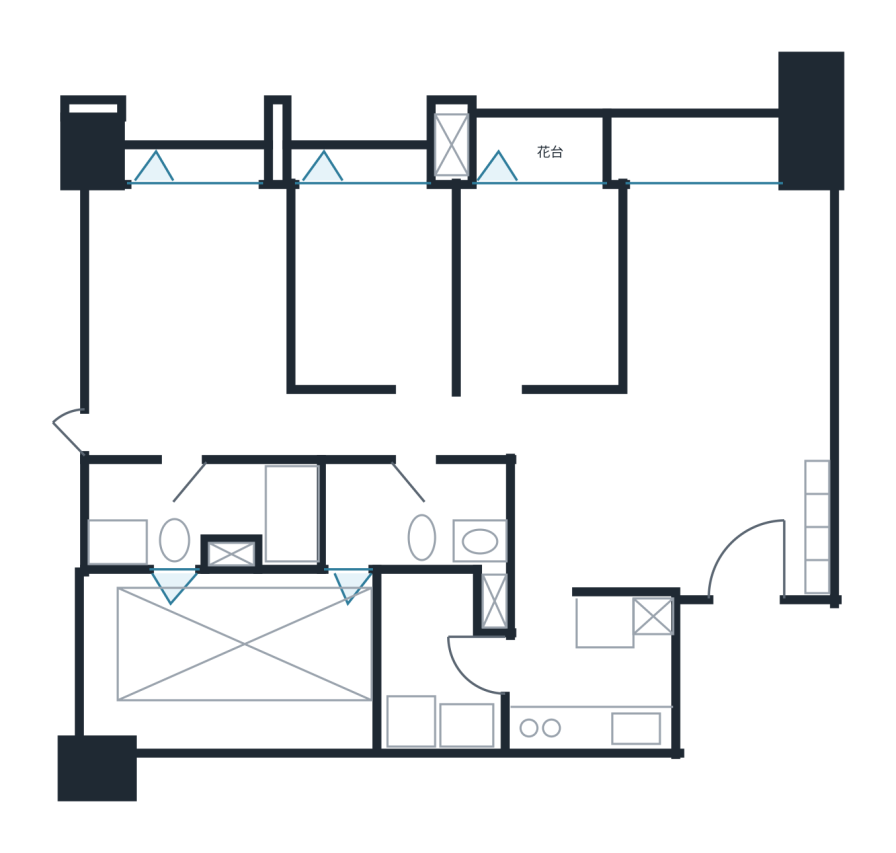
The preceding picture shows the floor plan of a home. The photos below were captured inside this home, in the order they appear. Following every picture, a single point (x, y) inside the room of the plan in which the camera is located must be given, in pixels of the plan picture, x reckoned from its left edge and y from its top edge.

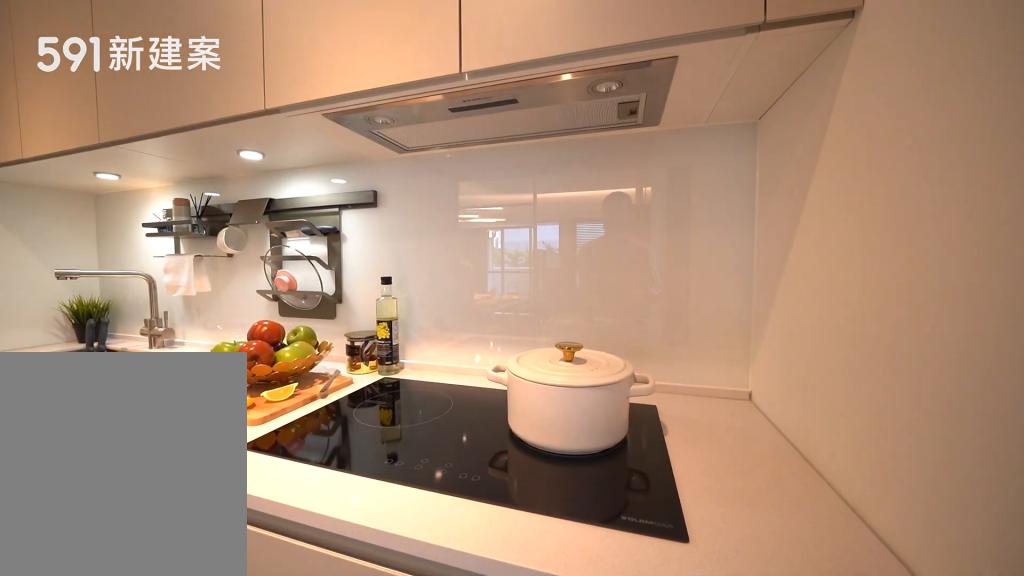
(597, 673)
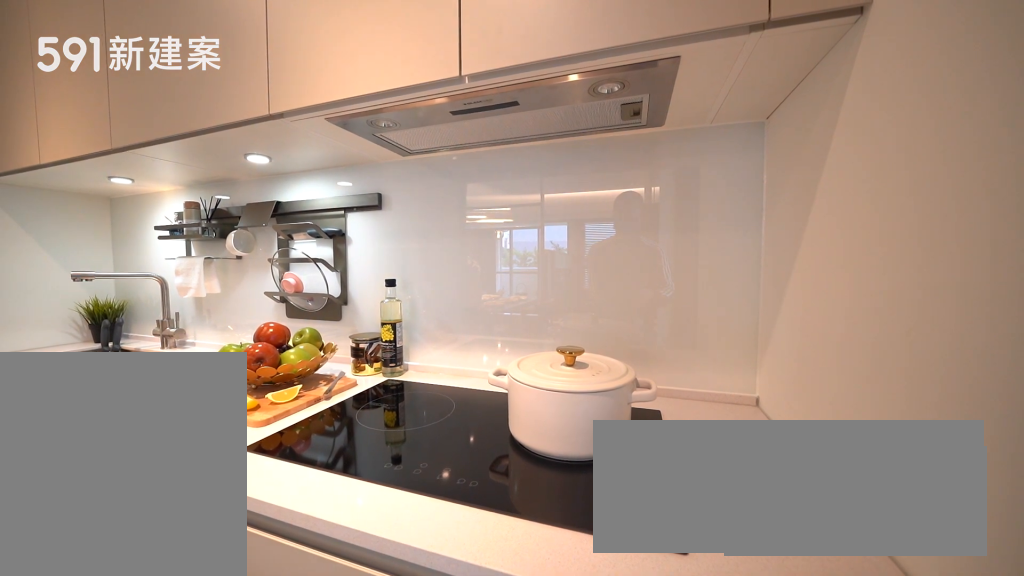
(597, 673)
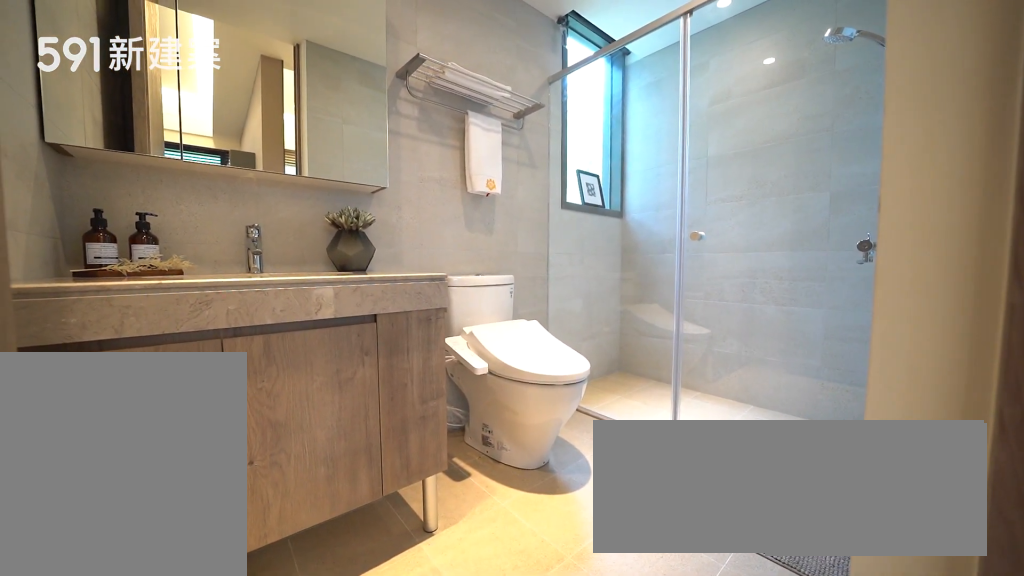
(411, 515)
